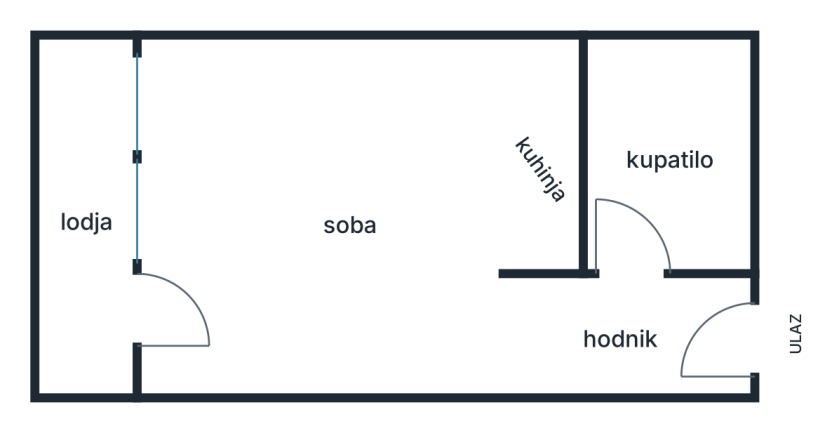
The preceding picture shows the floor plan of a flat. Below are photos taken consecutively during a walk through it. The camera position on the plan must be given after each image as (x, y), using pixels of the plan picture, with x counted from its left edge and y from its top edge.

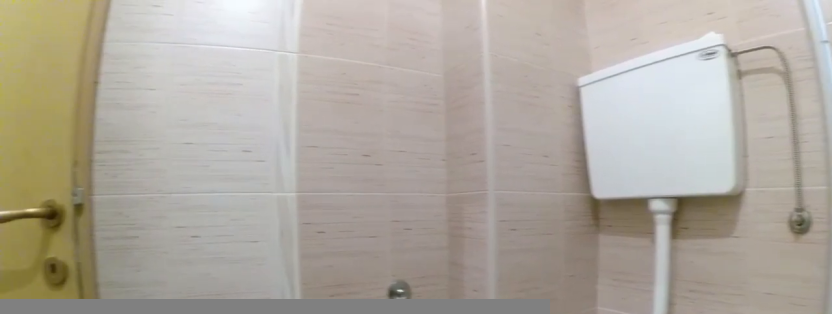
(711, 152)
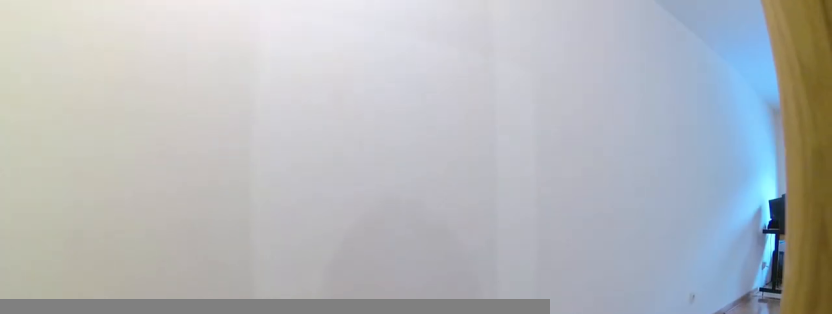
(634, 231)
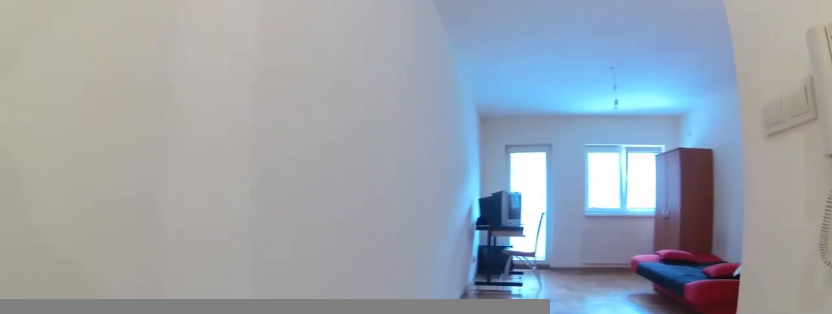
(610, 323)
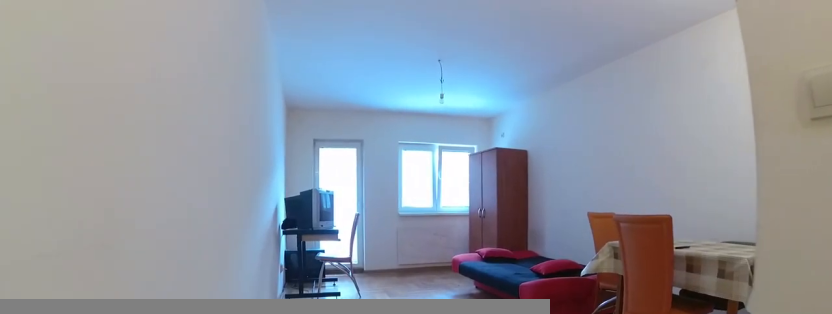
(546, 323)
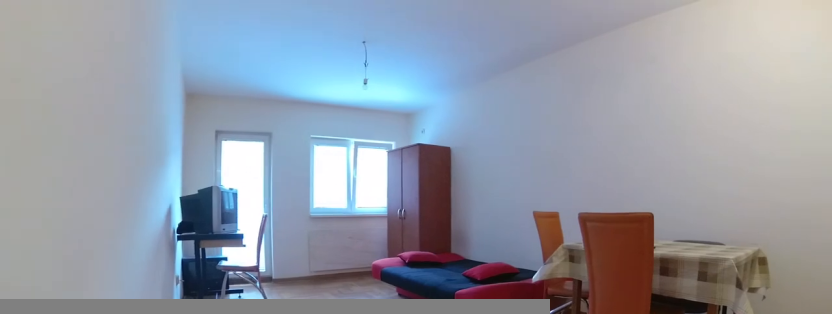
(519, 322)
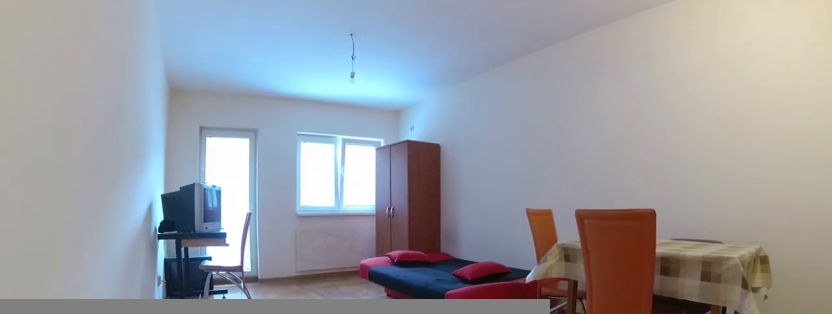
(519, 322)
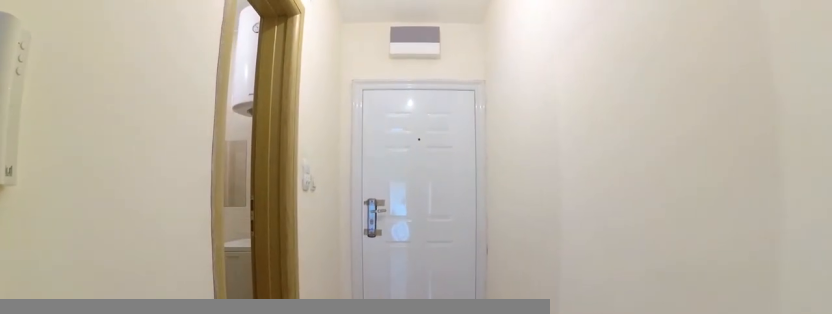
(518, 326)
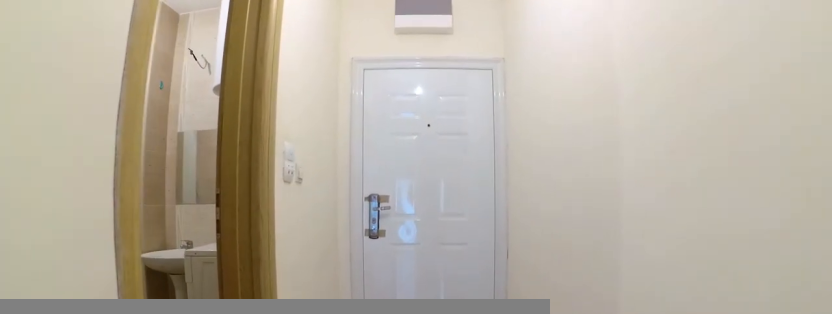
(547, 325)
